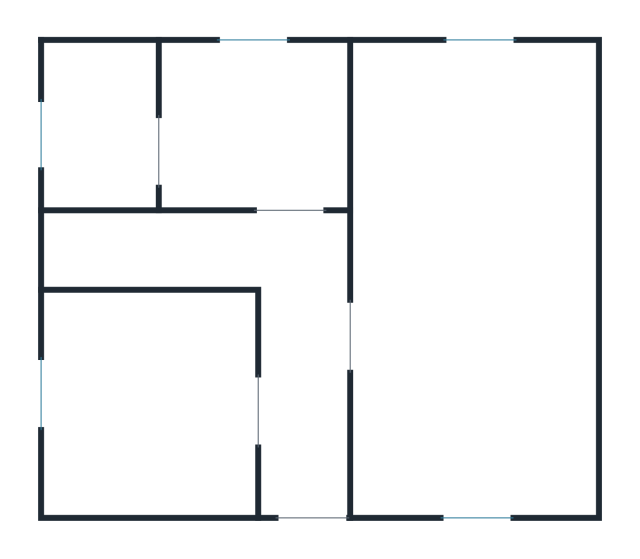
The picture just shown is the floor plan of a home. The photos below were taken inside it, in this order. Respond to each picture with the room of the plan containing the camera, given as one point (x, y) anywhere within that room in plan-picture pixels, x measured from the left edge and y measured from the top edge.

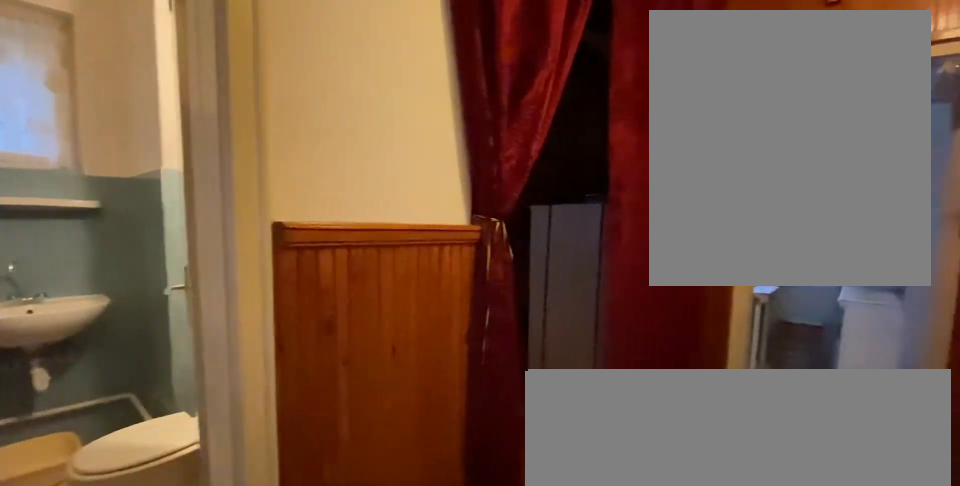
(306, 413)
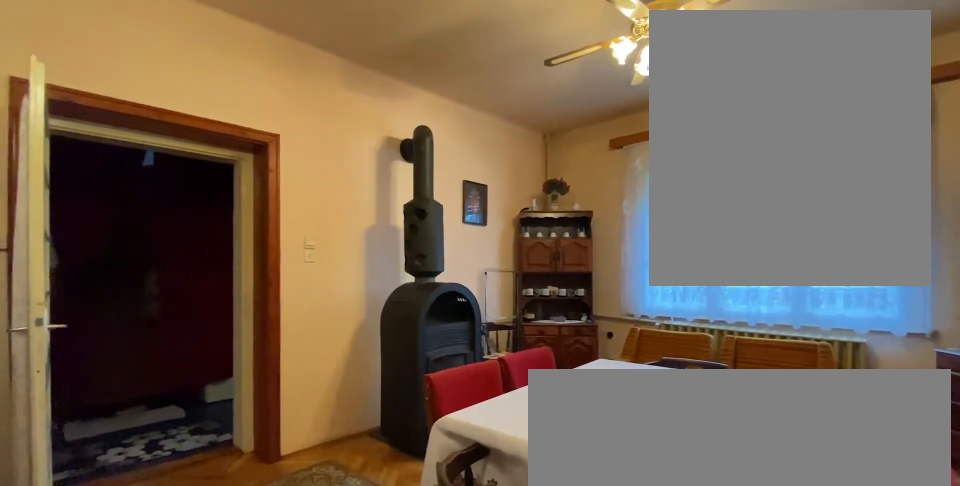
(486, 290)
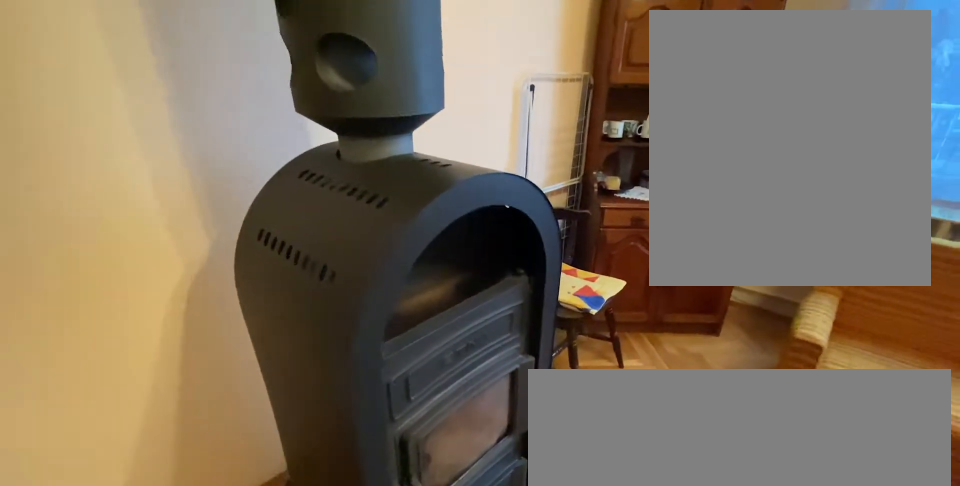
(486, 291)
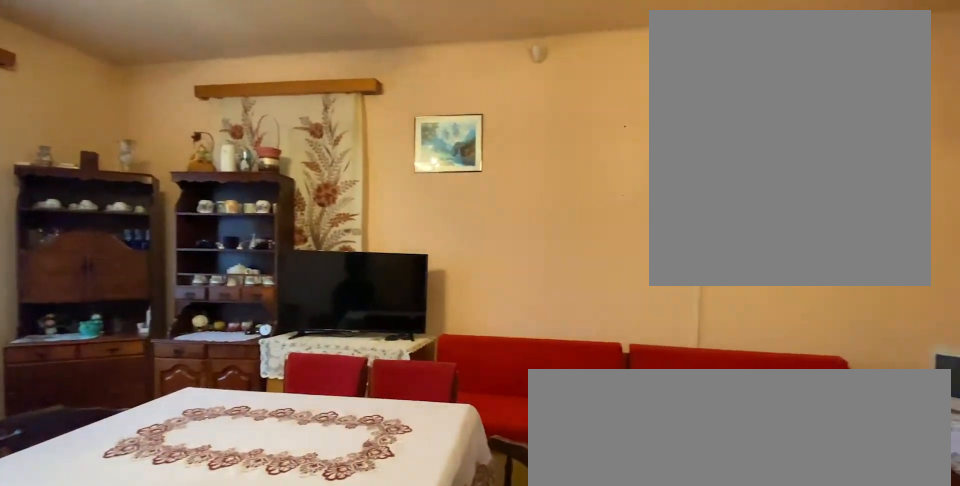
(487, 291)
